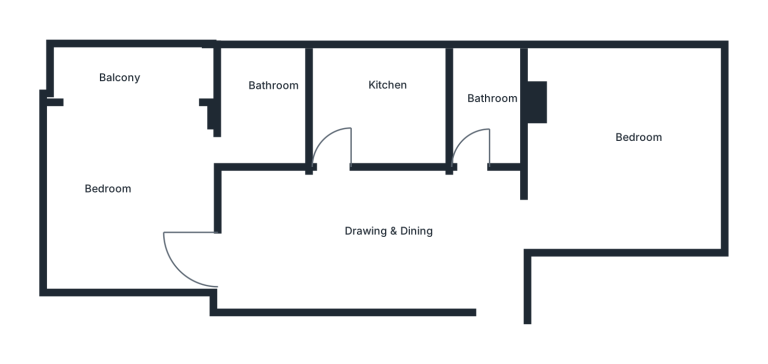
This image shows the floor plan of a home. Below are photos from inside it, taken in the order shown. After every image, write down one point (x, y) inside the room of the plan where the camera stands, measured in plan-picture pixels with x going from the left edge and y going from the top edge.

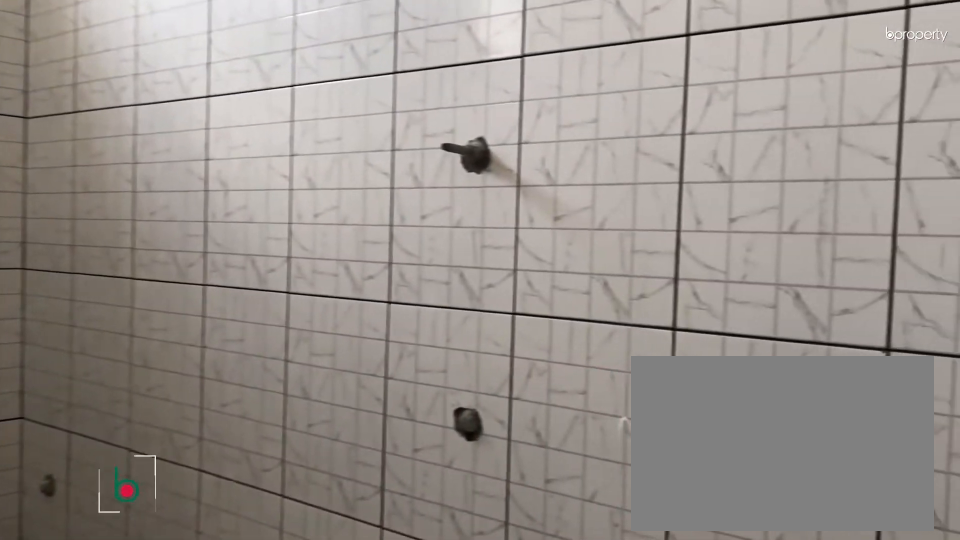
(478, 115)
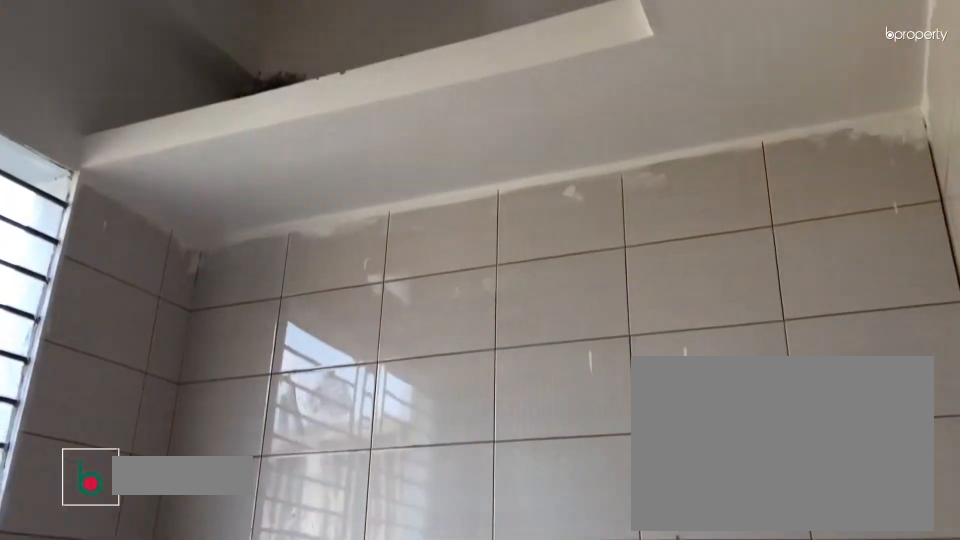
(376, 111)
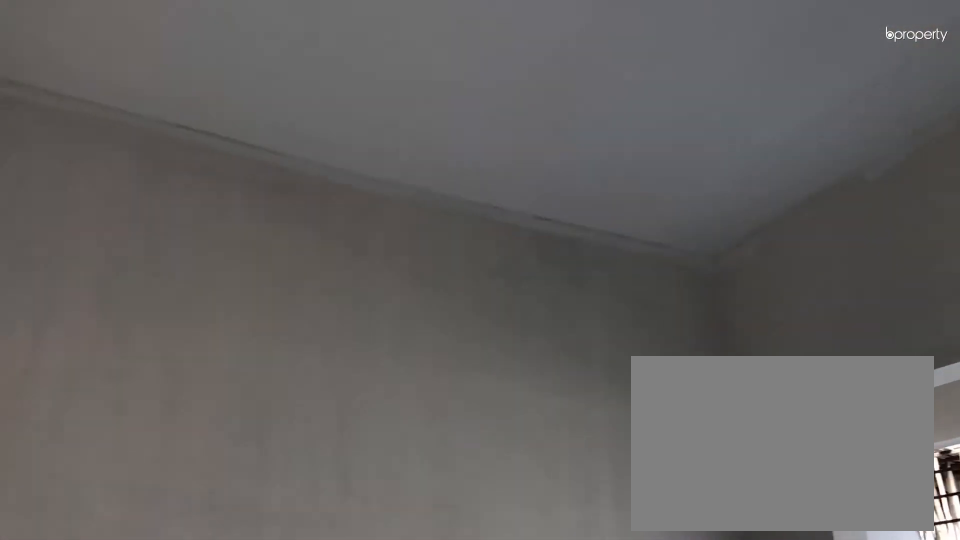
(136, 158)
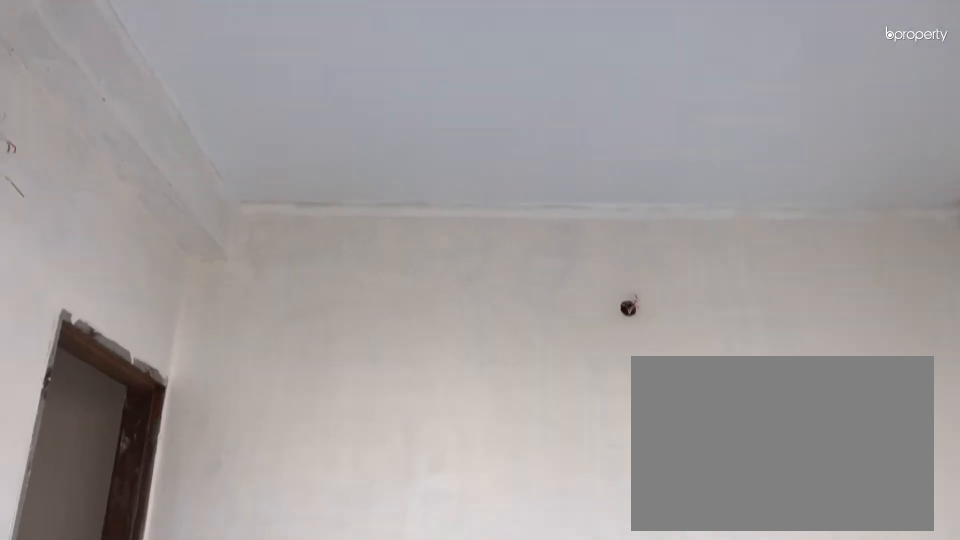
(136, 158)
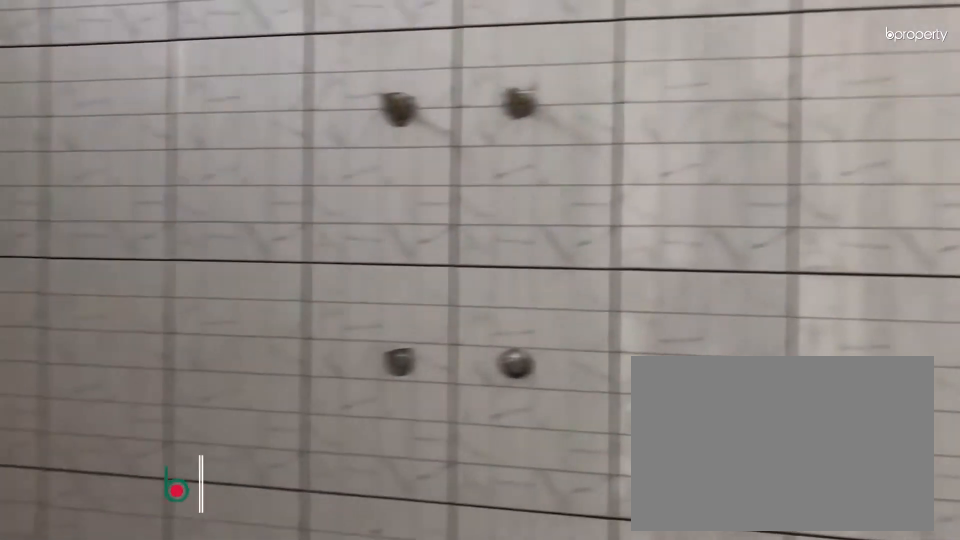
(271, 110)
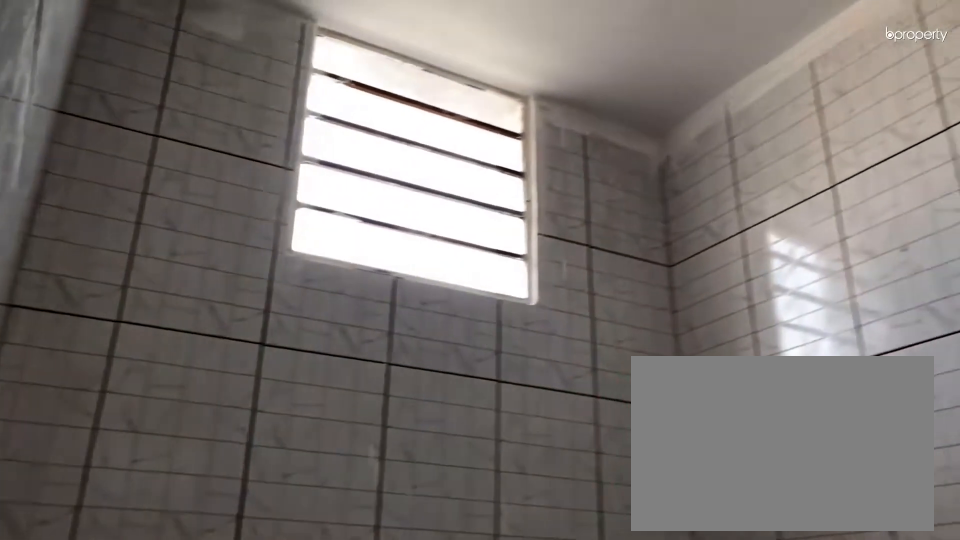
(271, 110)
